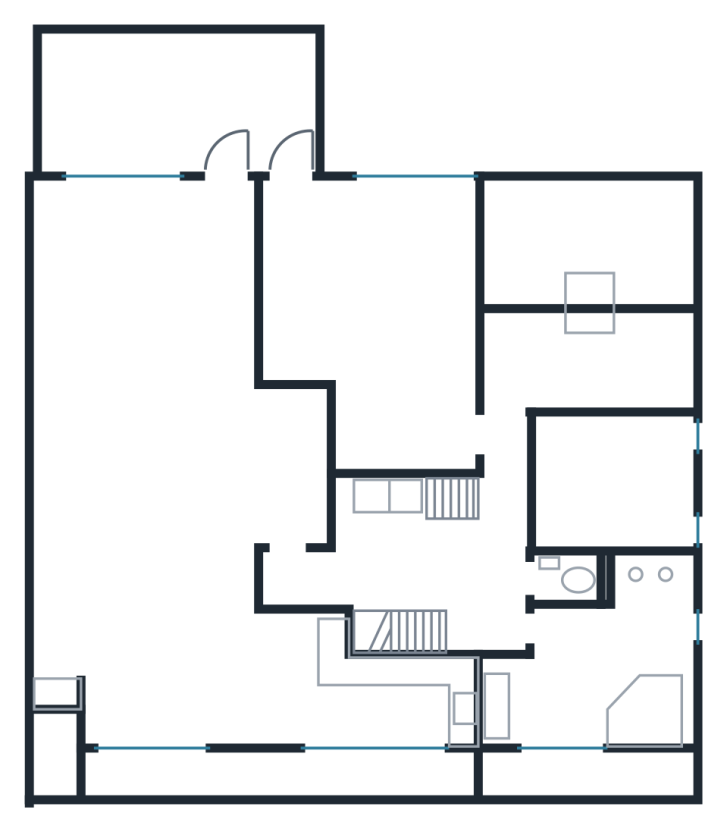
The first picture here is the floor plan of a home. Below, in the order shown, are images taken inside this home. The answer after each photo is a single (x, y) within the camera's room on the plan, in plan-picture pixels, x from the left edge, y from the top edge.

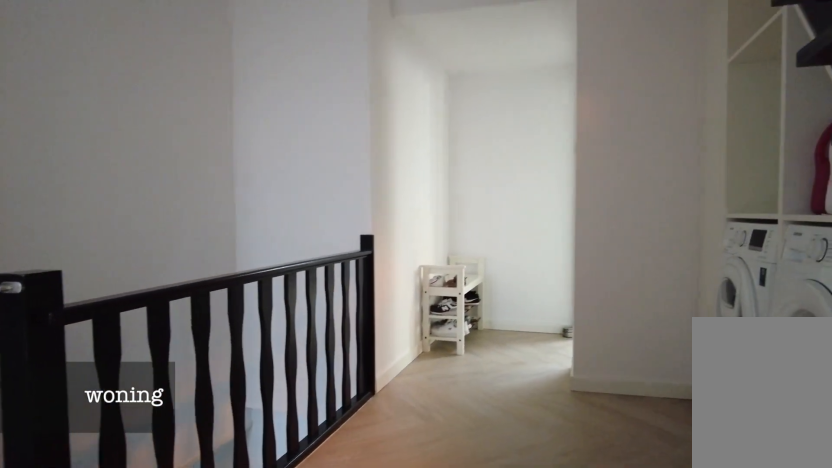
(430, 555)
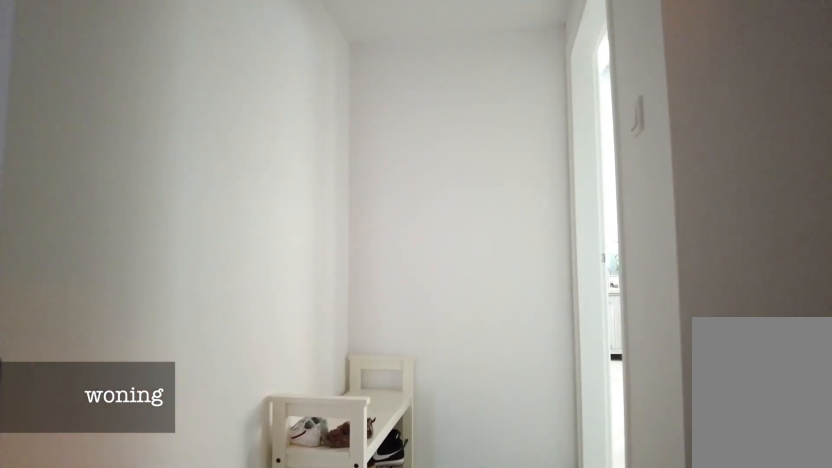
(430, 555)
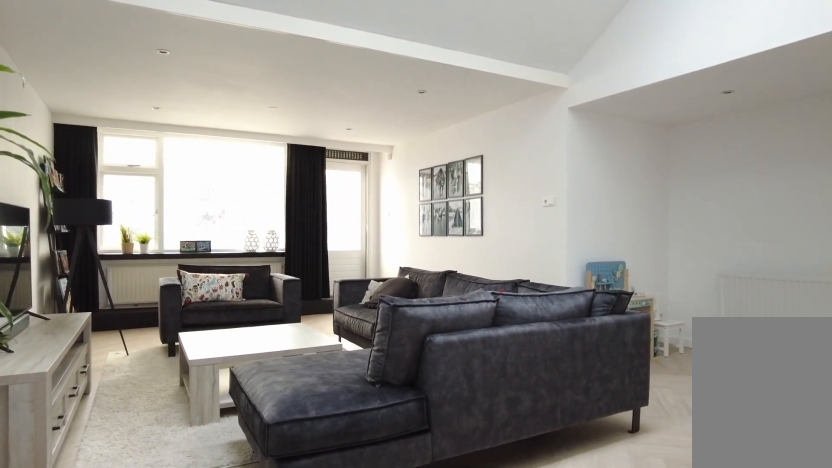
(179, 487)
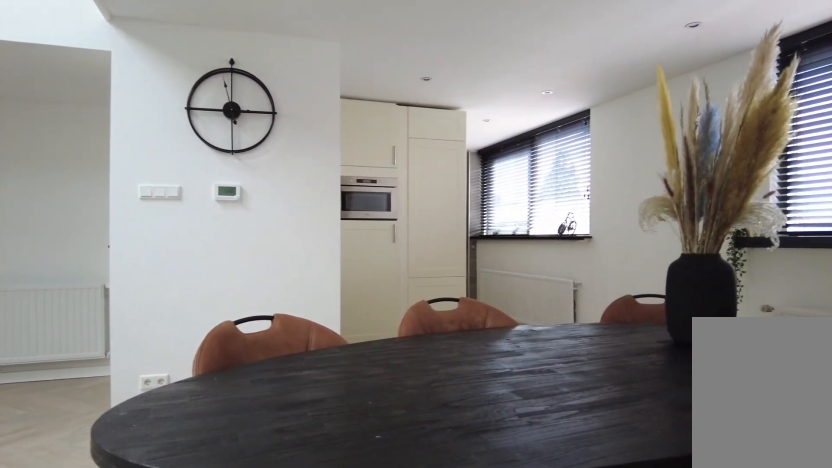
(179, 487)
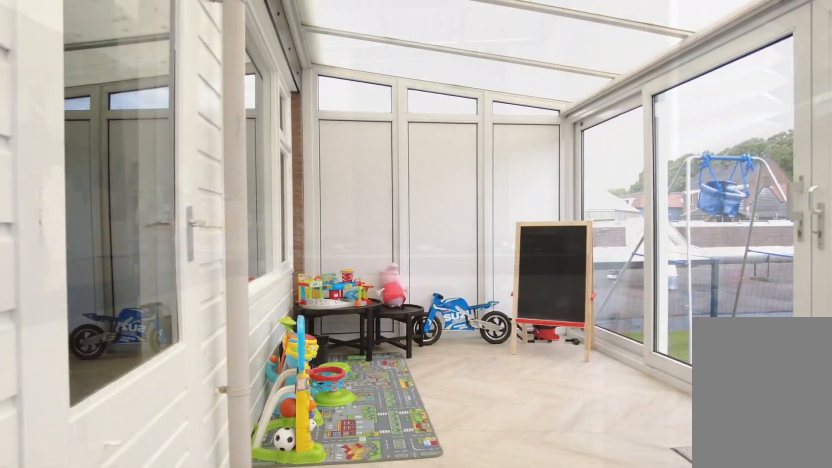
(179, 101)
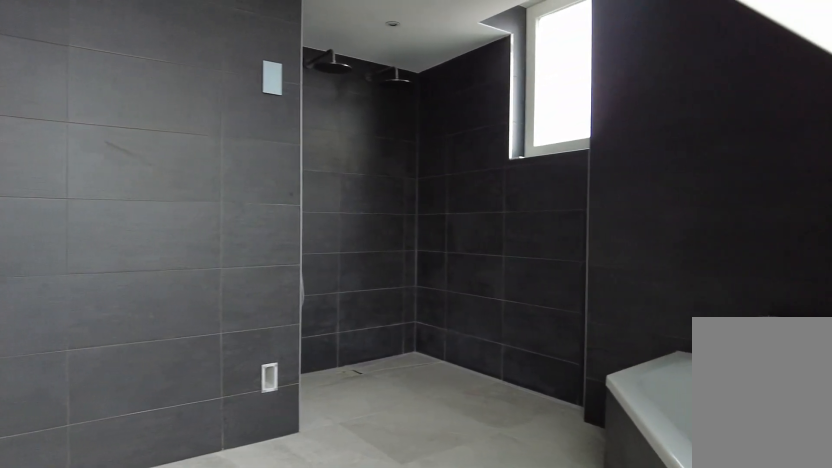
(598, 657)
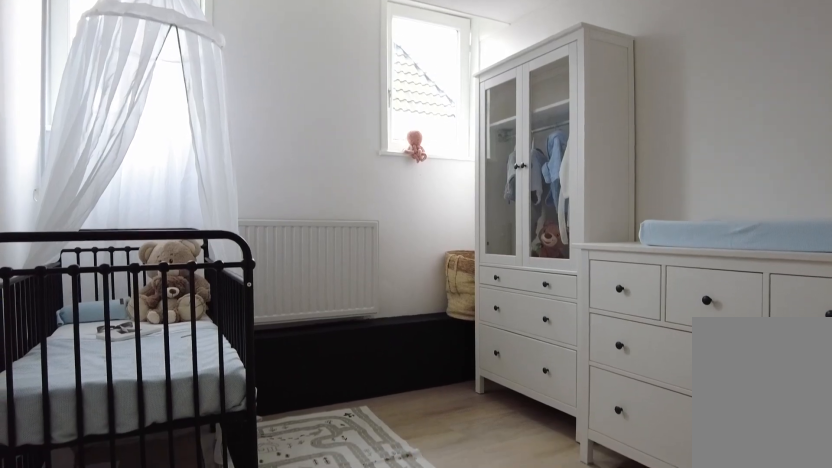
(612, 486)
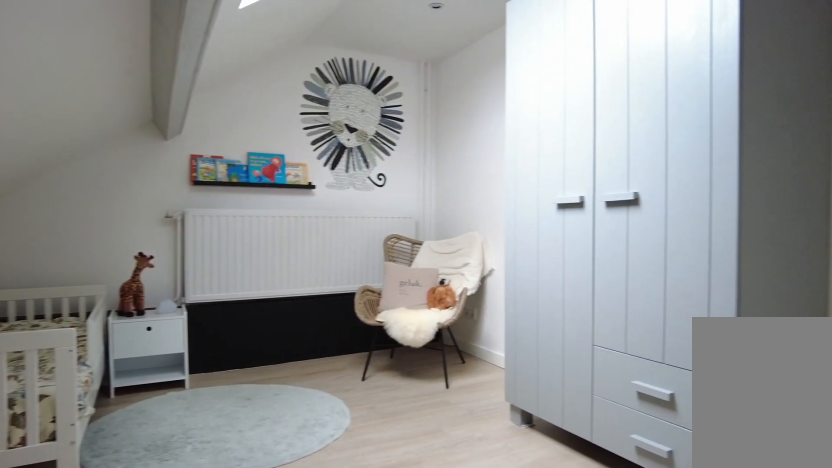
(586, 361)
